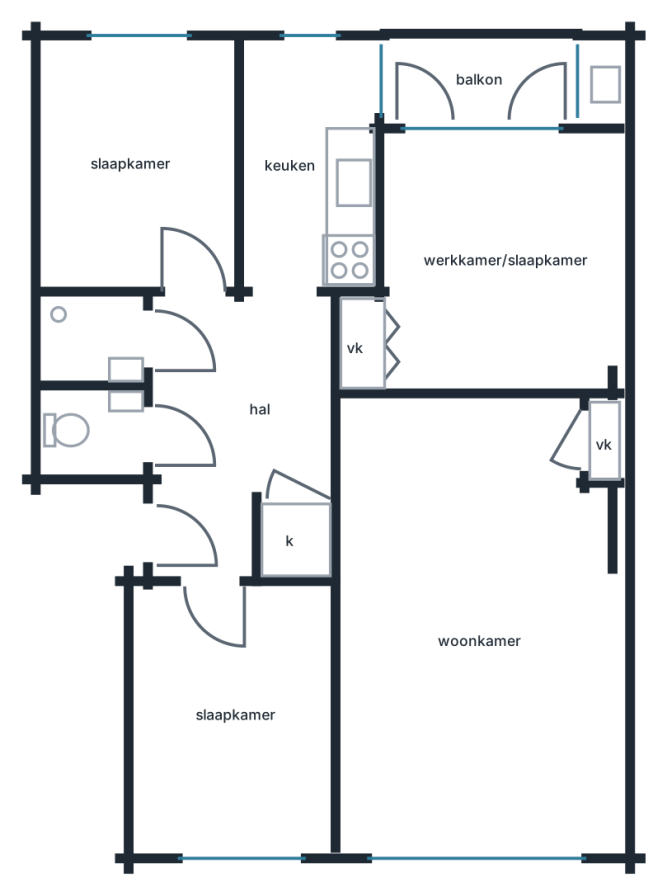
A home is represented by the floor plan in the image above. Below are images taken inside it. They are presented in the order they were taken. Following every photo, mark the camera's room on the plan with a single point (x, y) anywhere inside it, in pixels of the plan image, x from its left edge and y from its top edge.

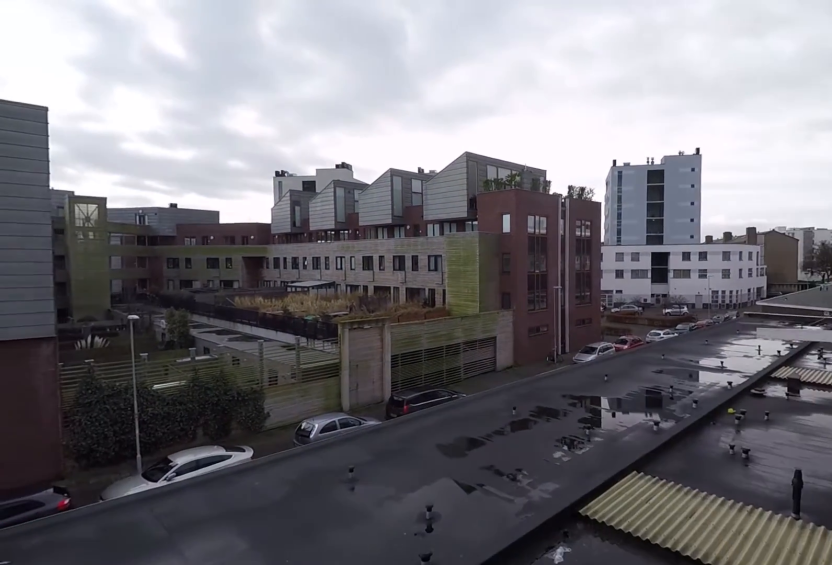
(479, 77)
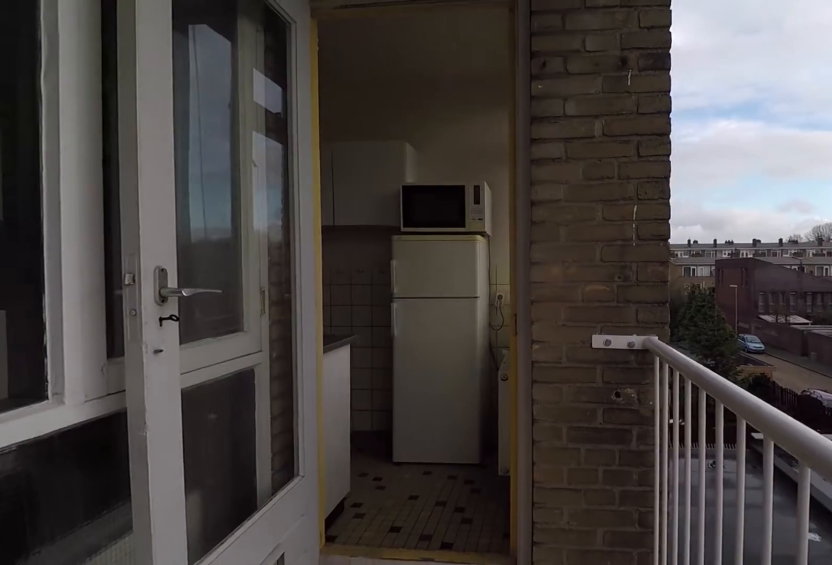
(479, 77)
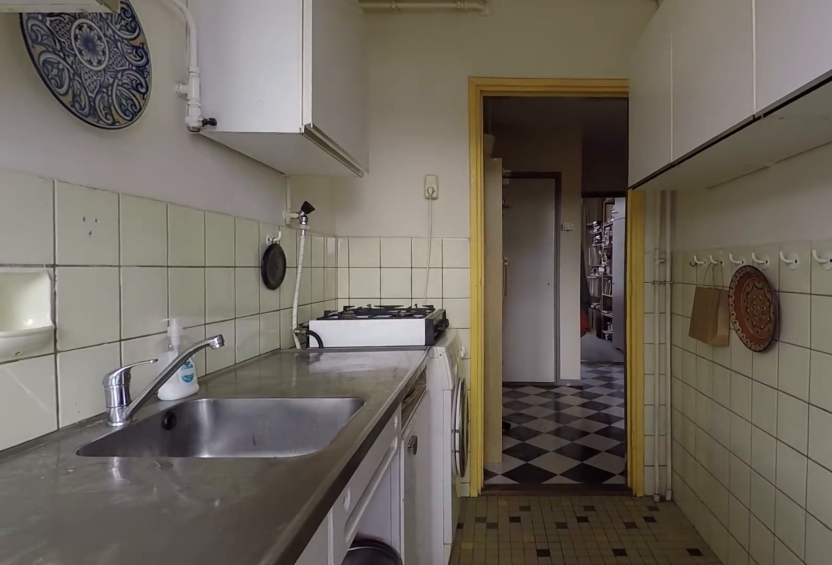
(310, 168)
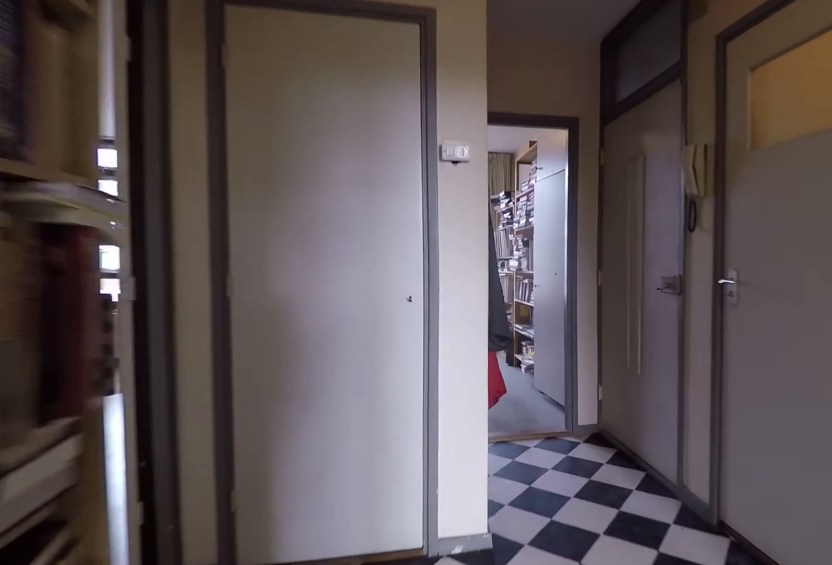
(231, 421)
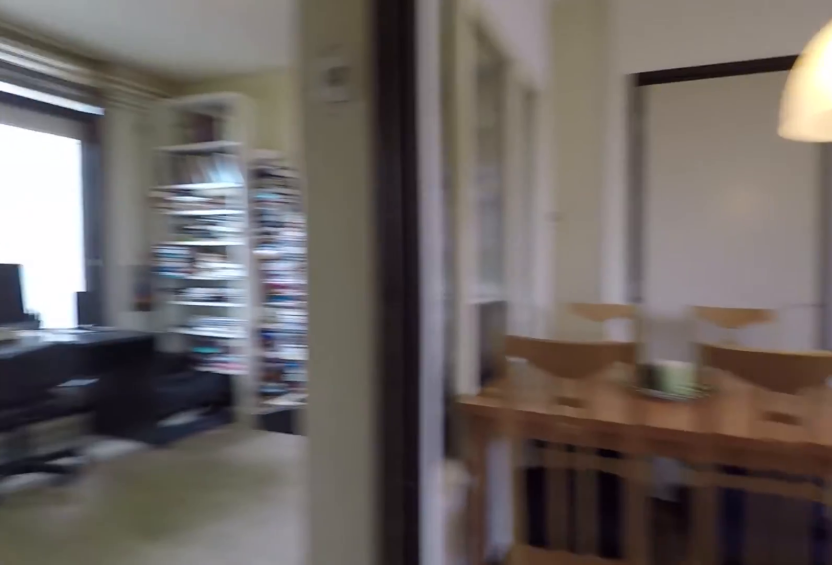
(475, 630)
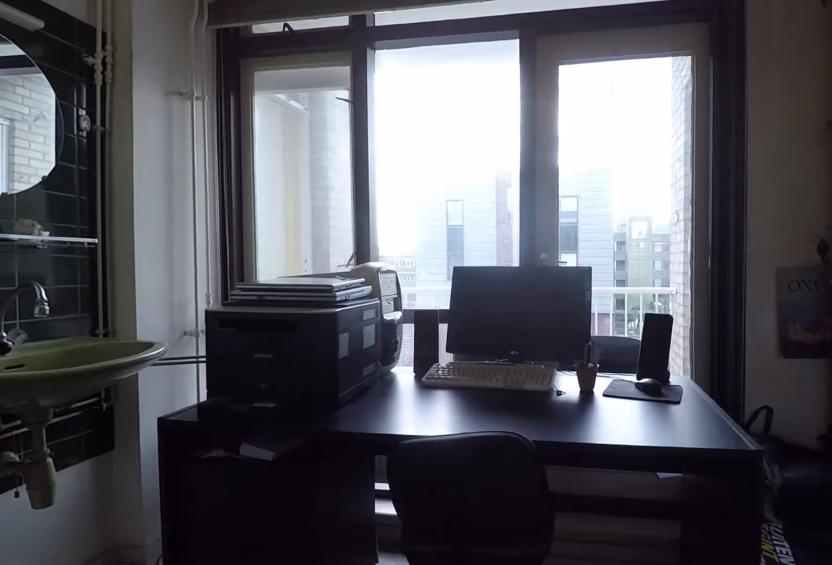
(502, 262)
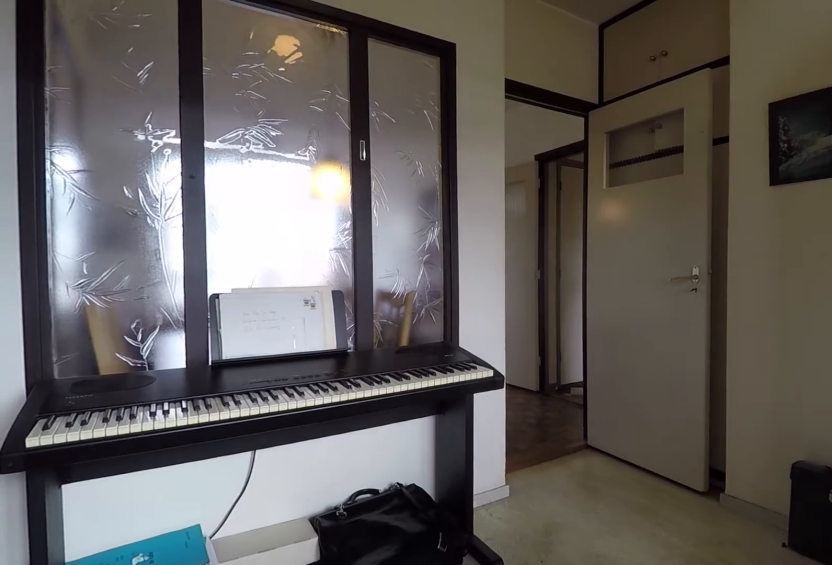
(502, 262)
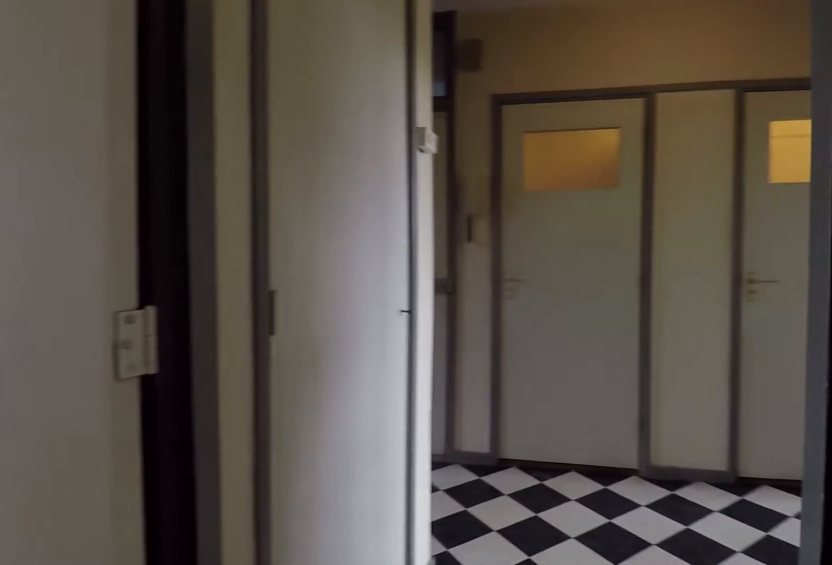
(475, 631)
